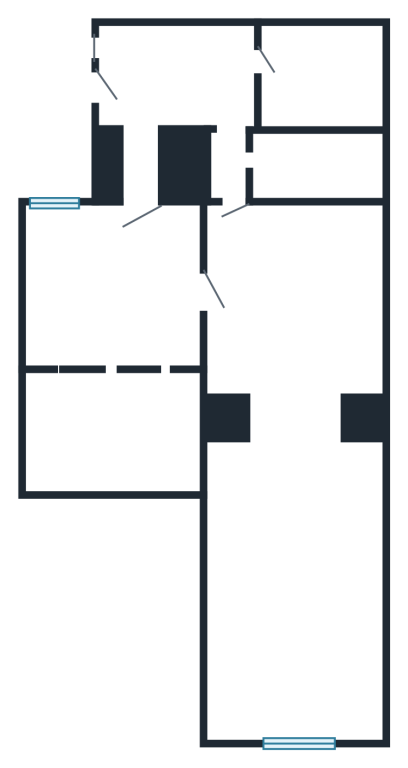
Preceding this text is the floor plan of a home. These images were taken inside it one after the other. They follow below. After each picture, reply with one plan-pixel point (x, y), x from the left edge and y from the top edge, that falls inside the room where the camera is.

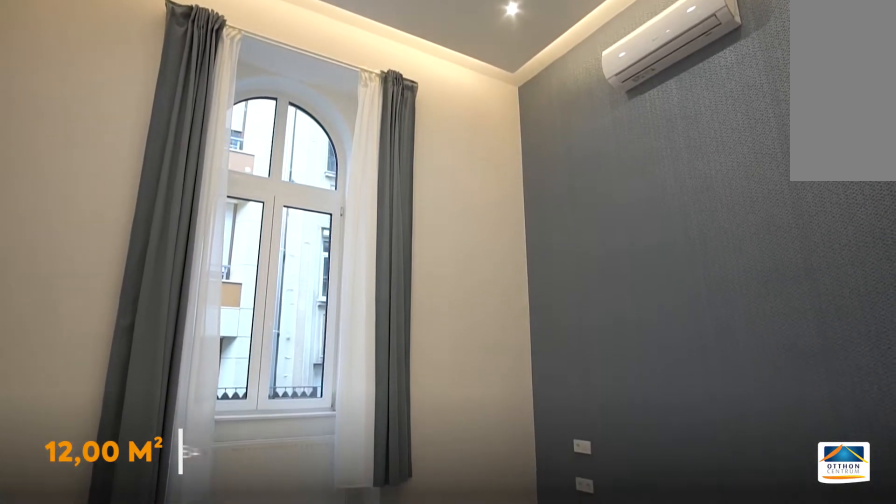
(299, 654)
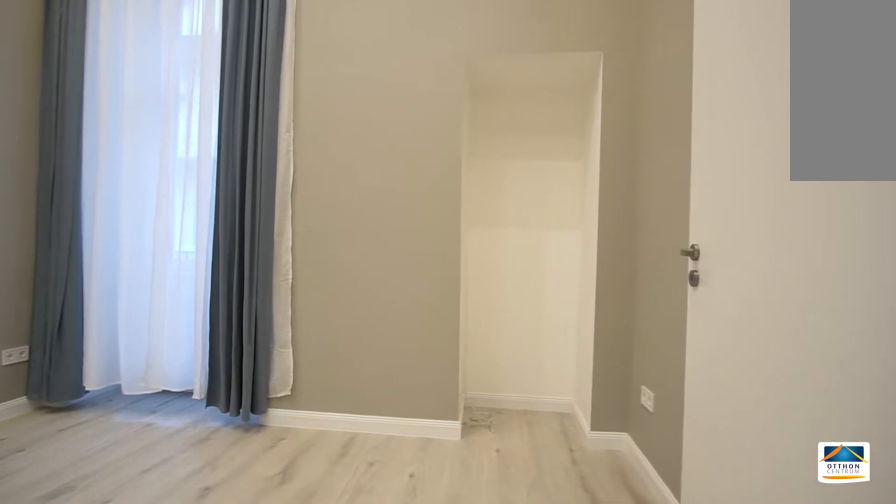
(120, 314)
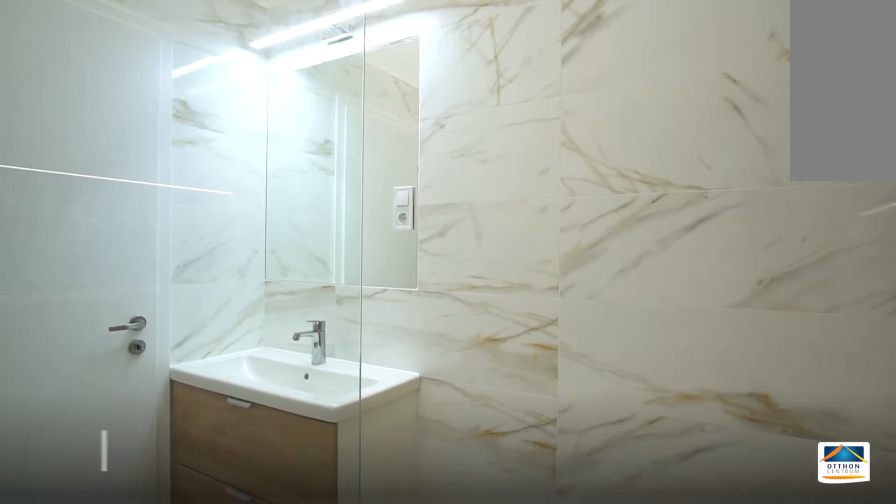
(322, 80)
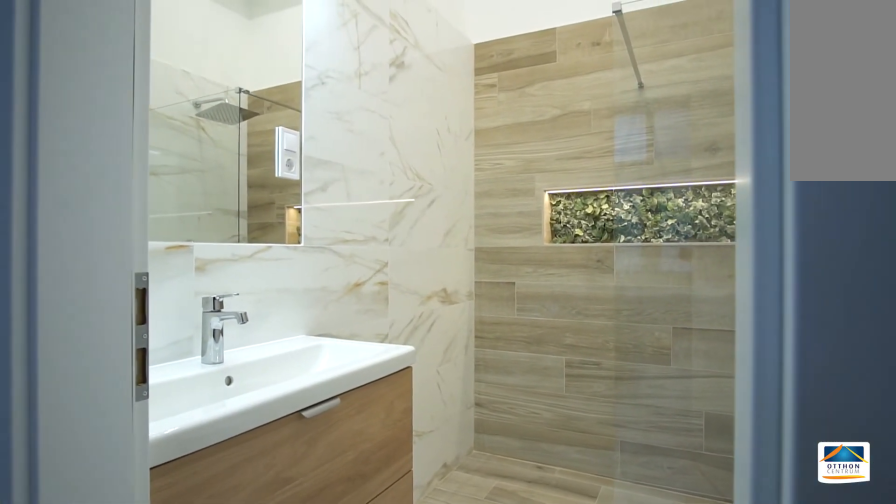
(322, 80)
